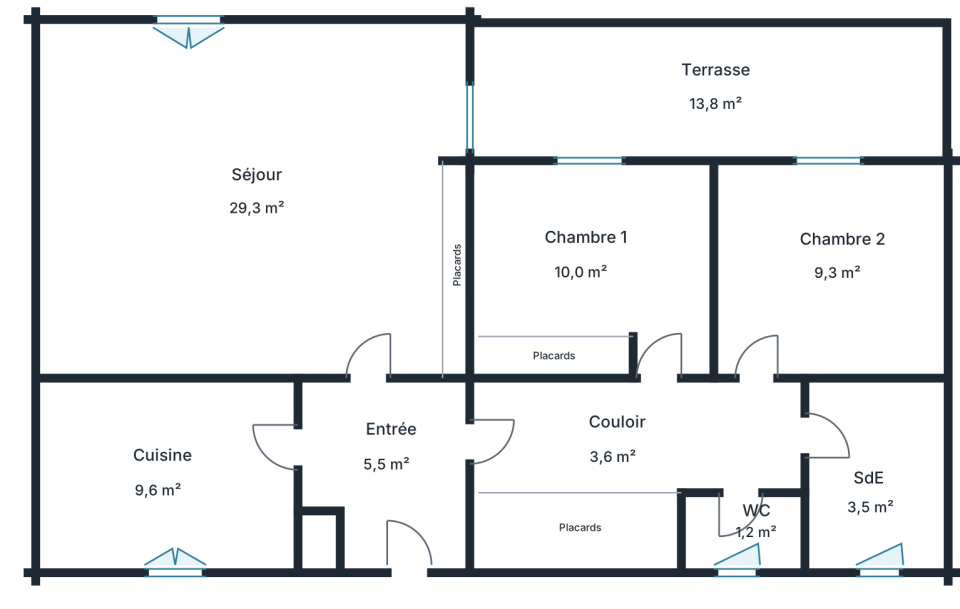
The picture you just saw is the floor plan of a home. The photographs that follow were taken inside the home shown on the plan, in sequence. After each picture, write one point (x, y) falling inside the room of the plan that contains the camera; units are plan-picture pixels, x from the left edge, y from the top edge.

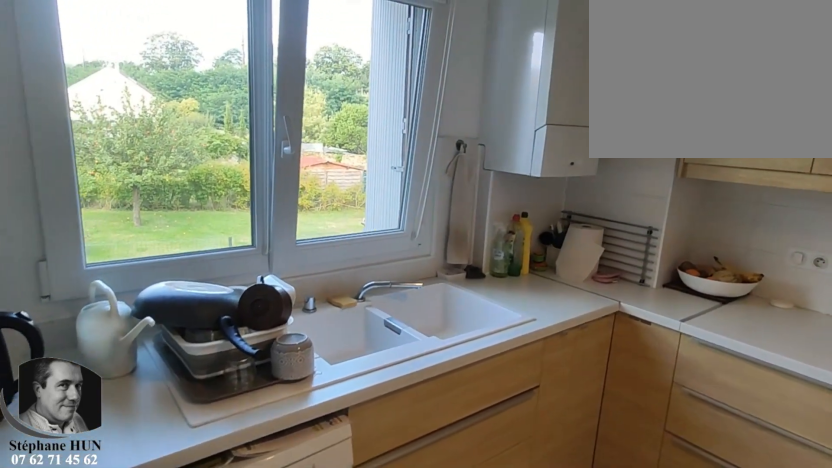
(166, 474)
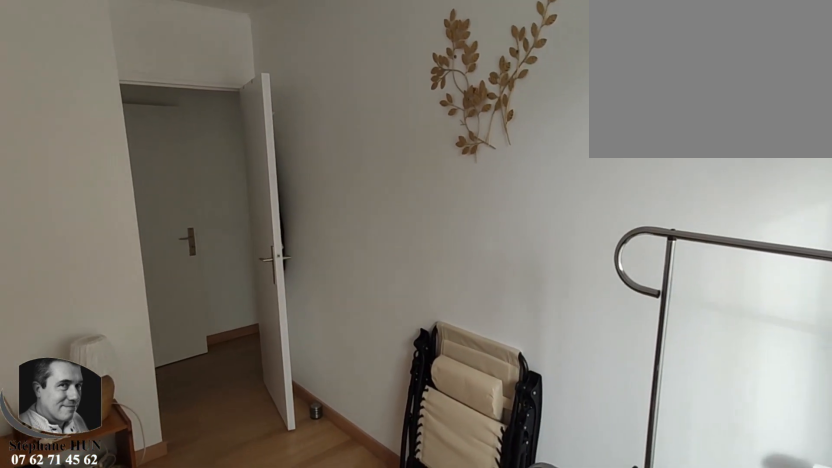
(832, 273)
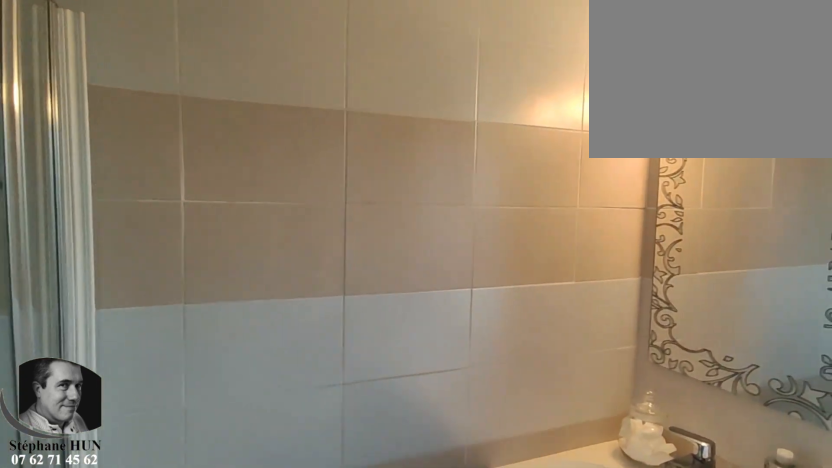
(873, 474)
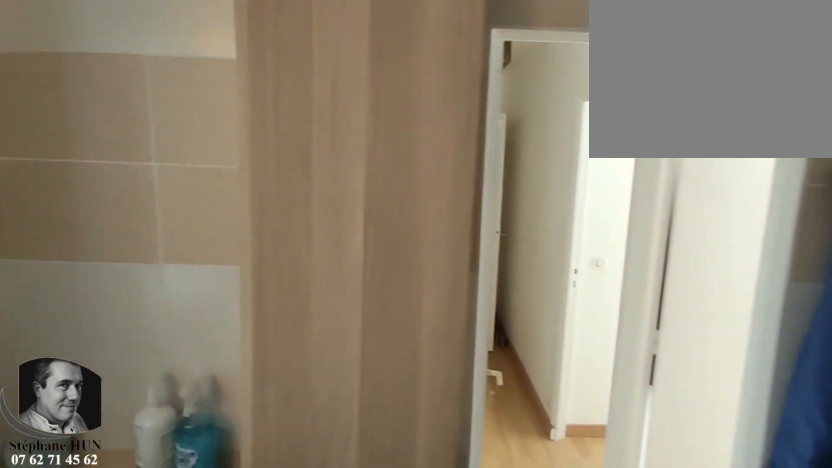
(873, 474)
